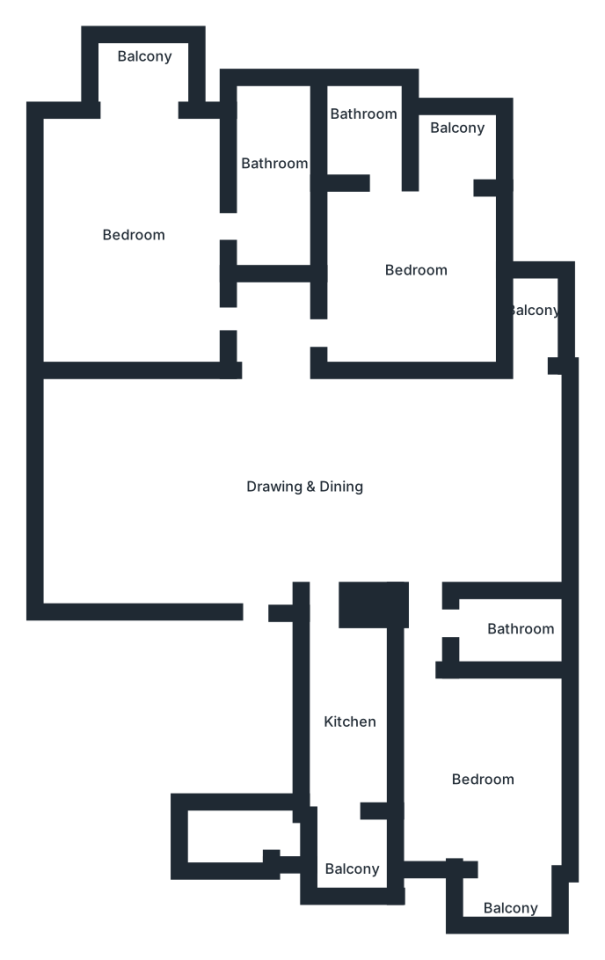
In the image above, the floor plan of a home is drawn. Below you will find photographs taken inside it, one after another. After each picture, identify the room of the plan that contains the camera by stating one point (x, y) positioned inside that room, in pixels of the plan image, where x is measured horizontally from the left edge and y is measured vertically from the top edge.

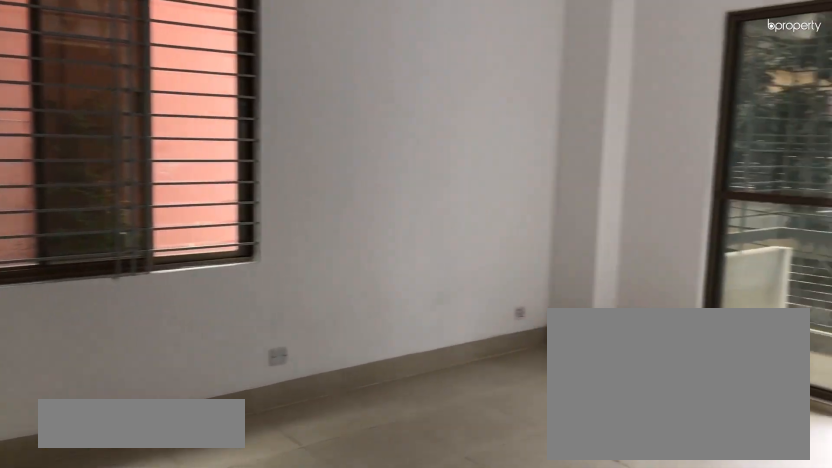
(130, 213)
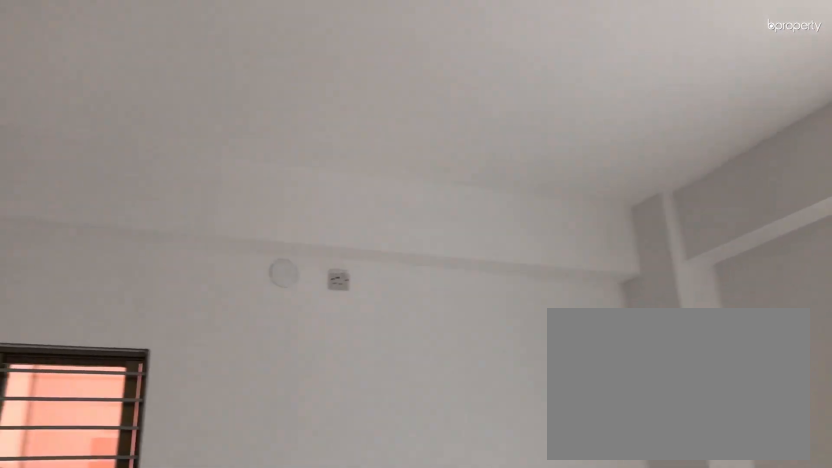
(130, 213)
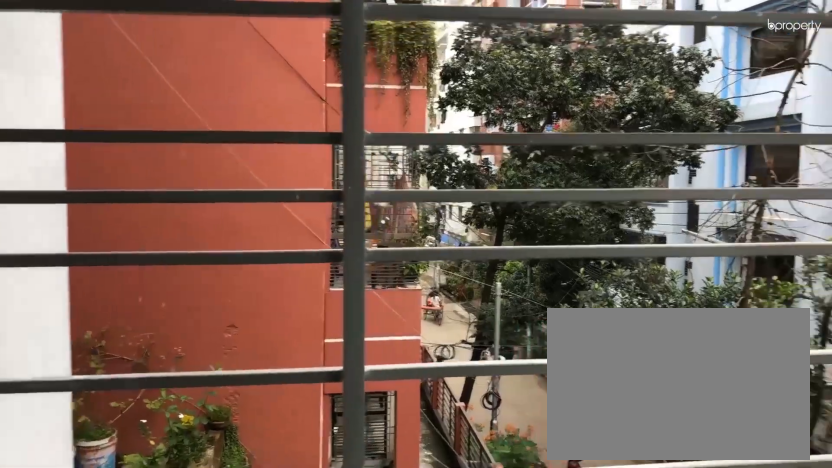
(139, 60)
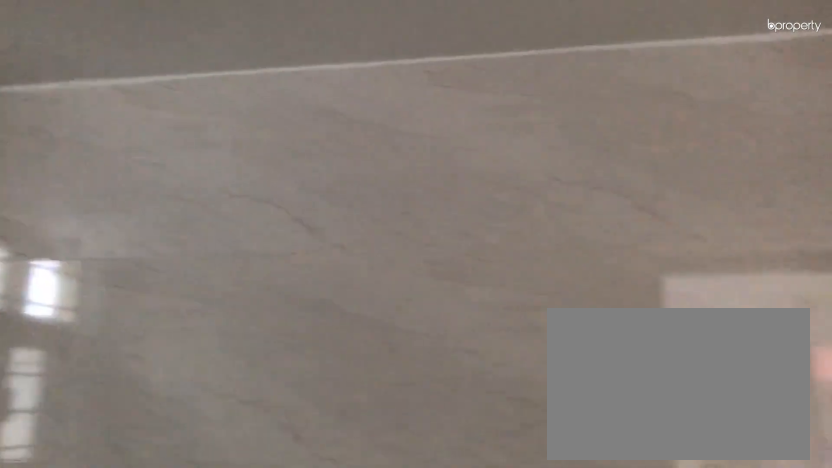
(275, 170)
